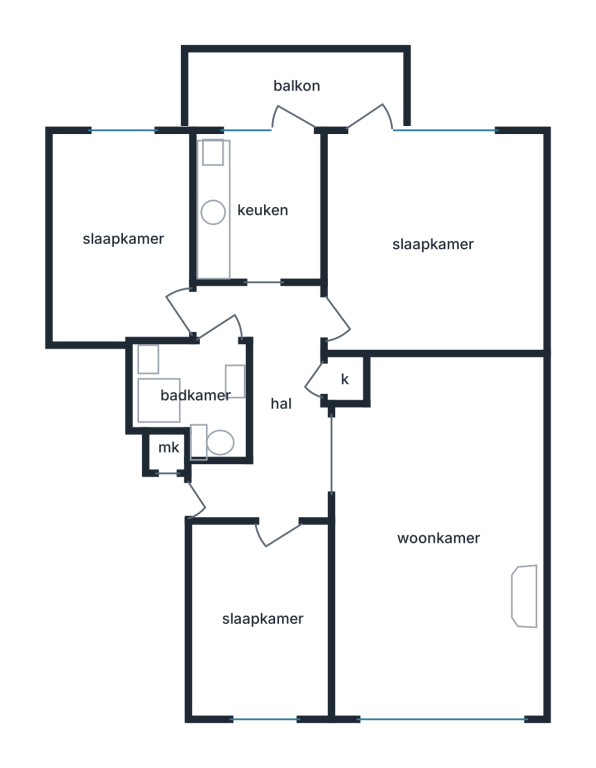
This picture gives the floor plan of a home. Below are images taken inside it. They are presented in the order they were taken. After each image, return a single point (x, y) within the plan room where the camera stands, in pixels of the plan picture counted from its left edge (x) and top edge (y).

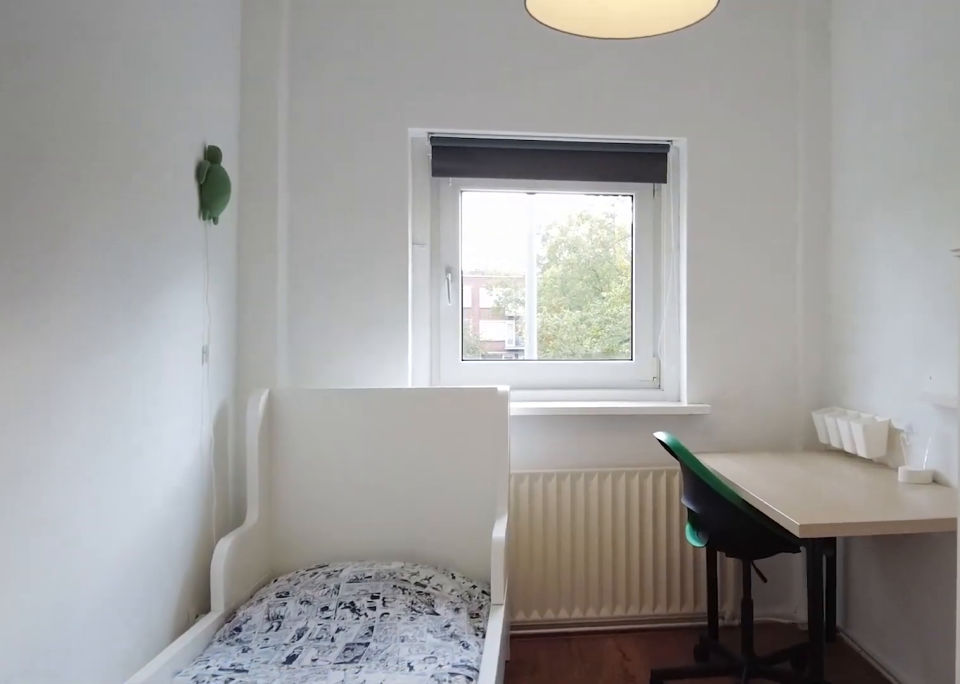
(262, 617)
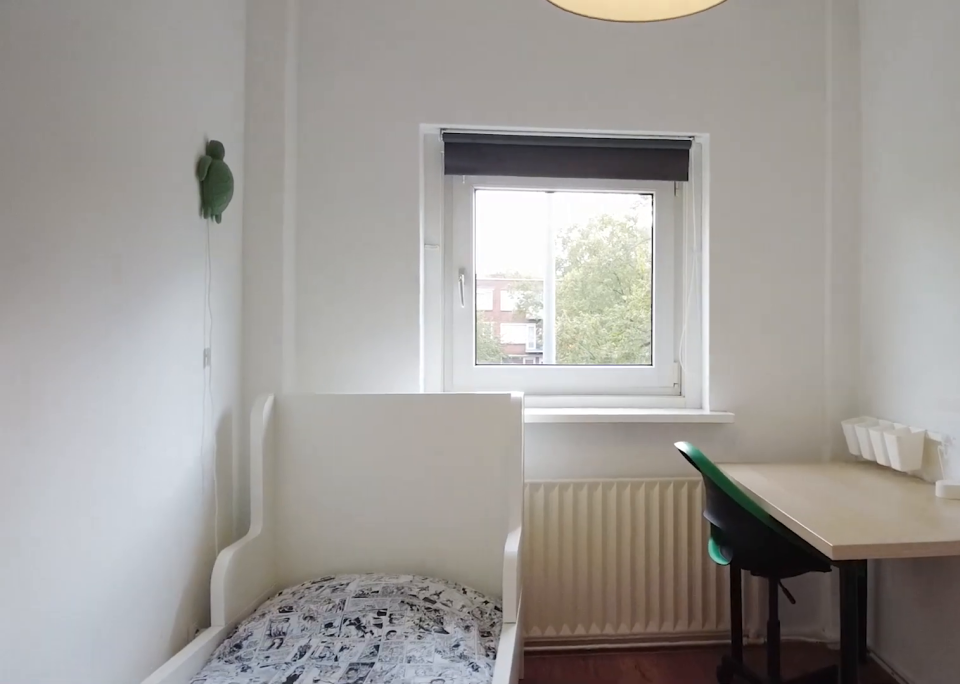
(262, 617)
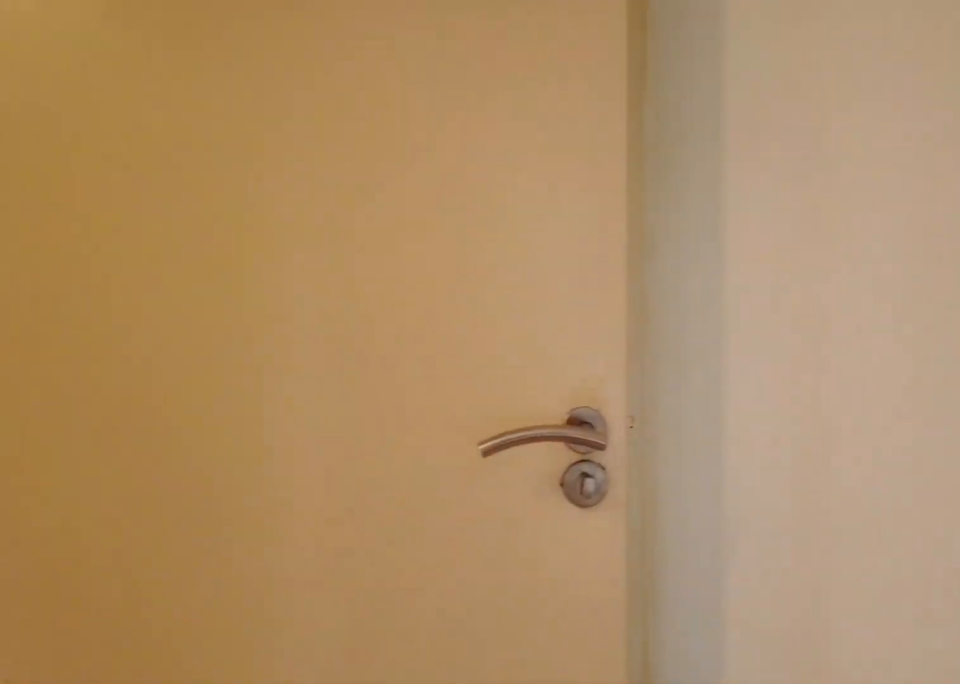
(271, 402)
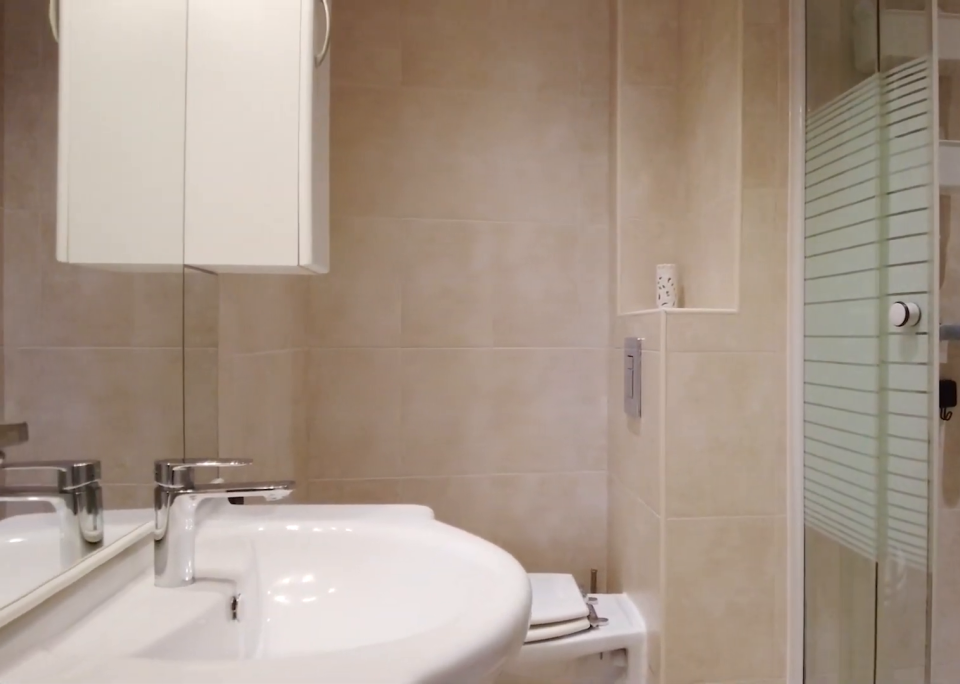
(196, 394)
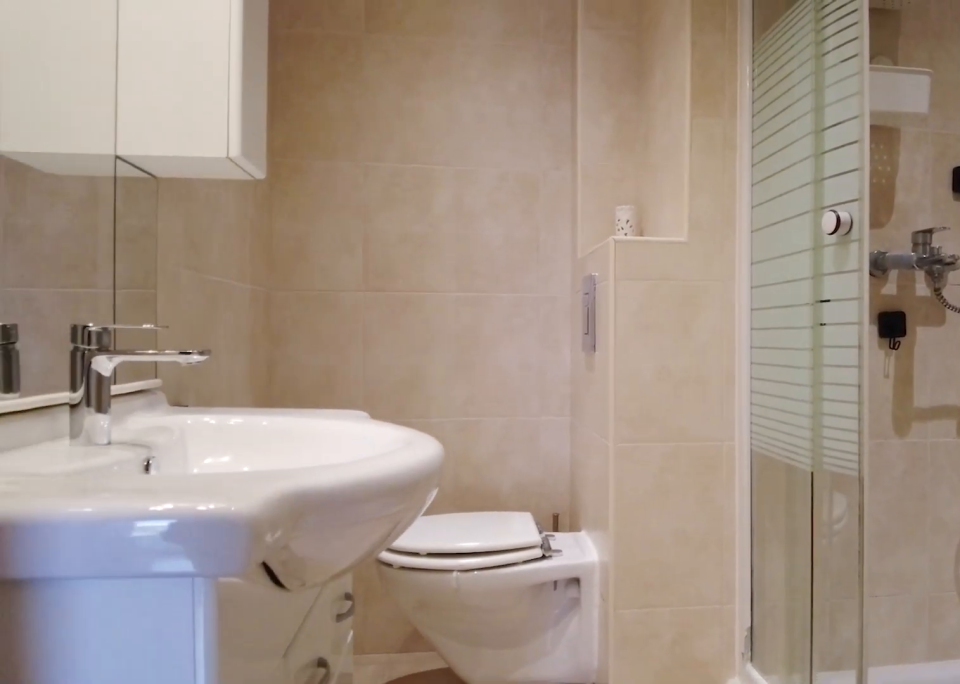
(196, 394)
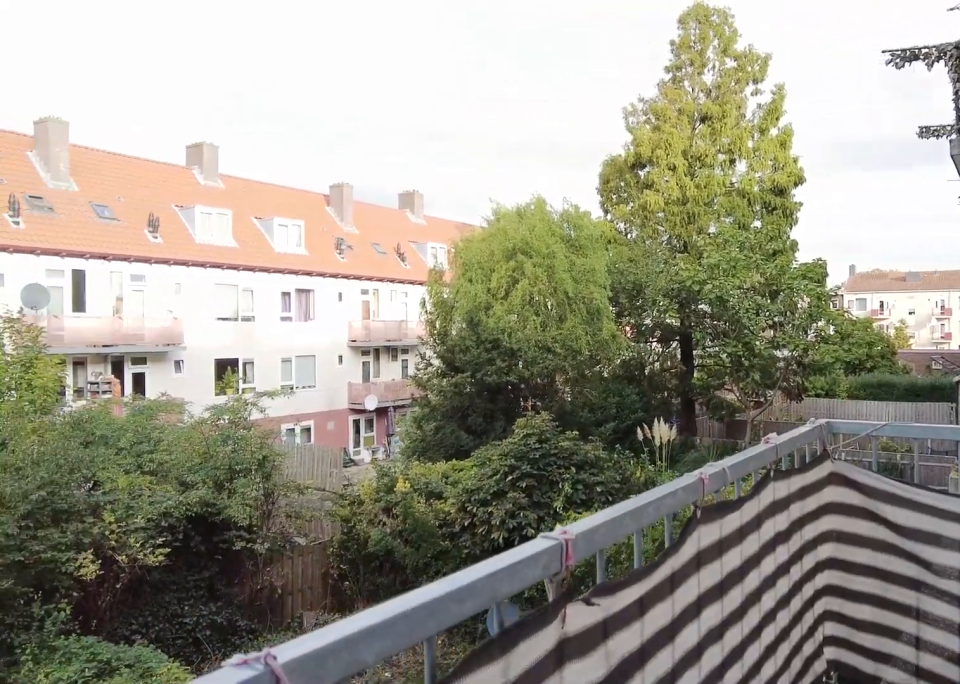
(295, 91)
